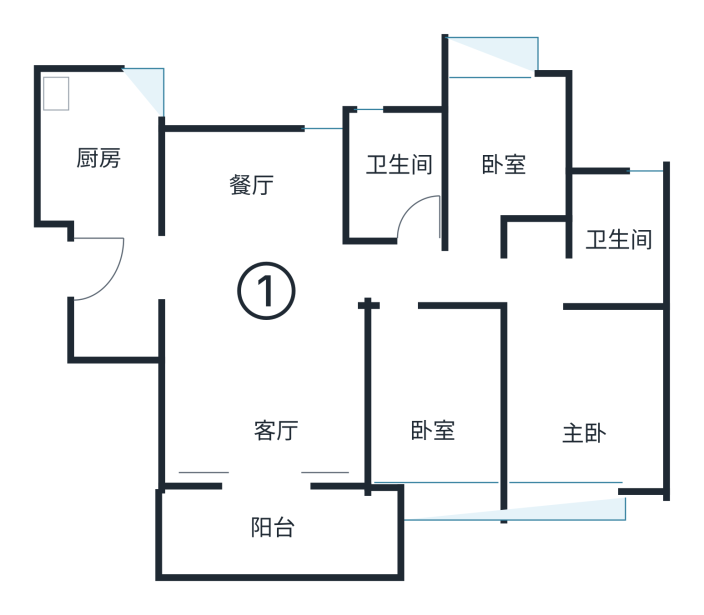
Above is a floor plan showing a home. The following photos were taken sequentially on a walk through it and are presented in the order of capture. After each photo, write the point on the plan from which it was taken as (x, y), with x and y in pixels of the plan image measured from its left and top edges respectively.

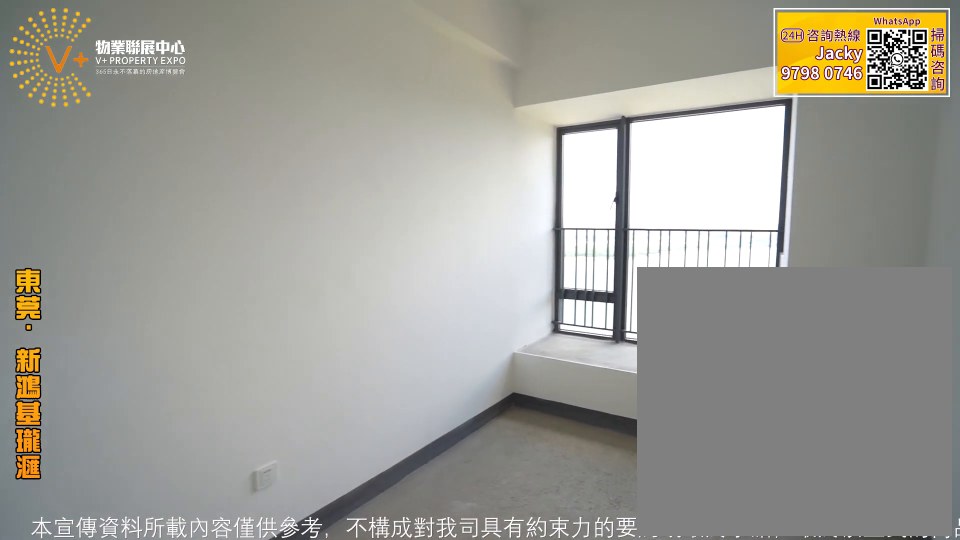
(431, 372)
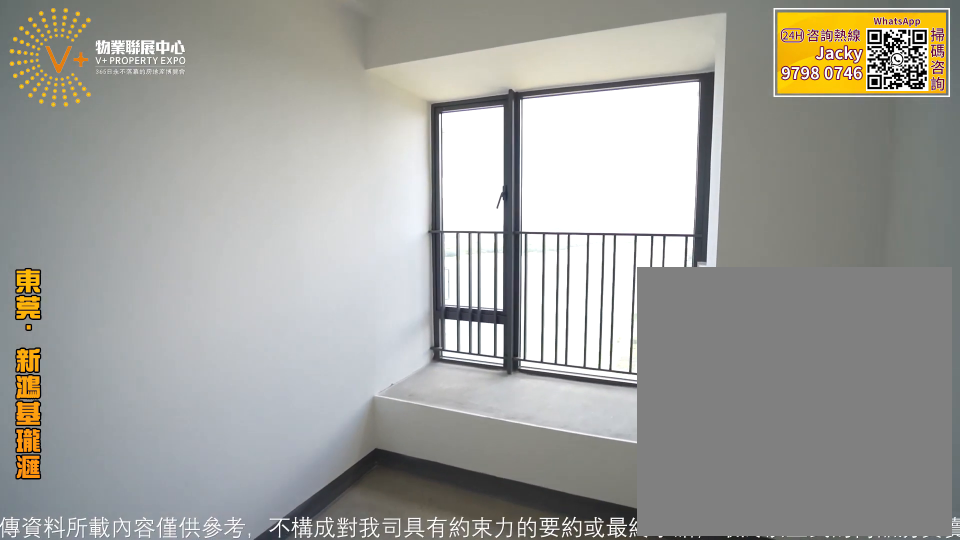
(431, 372)
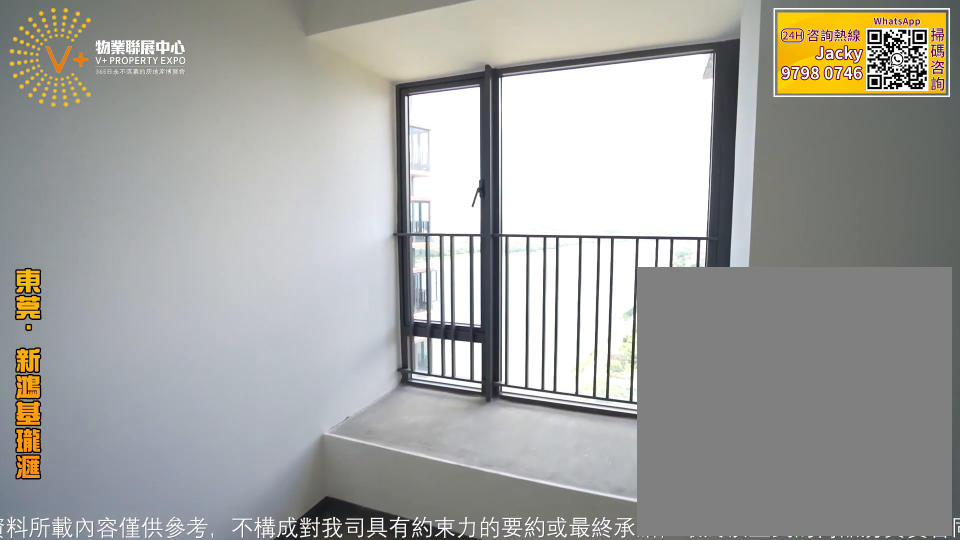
(434, 373)
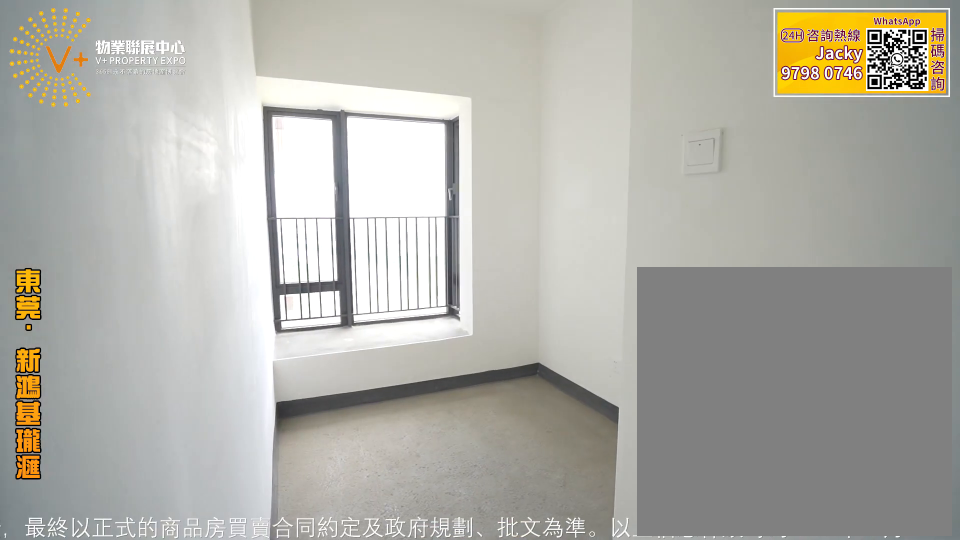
(497, 148)
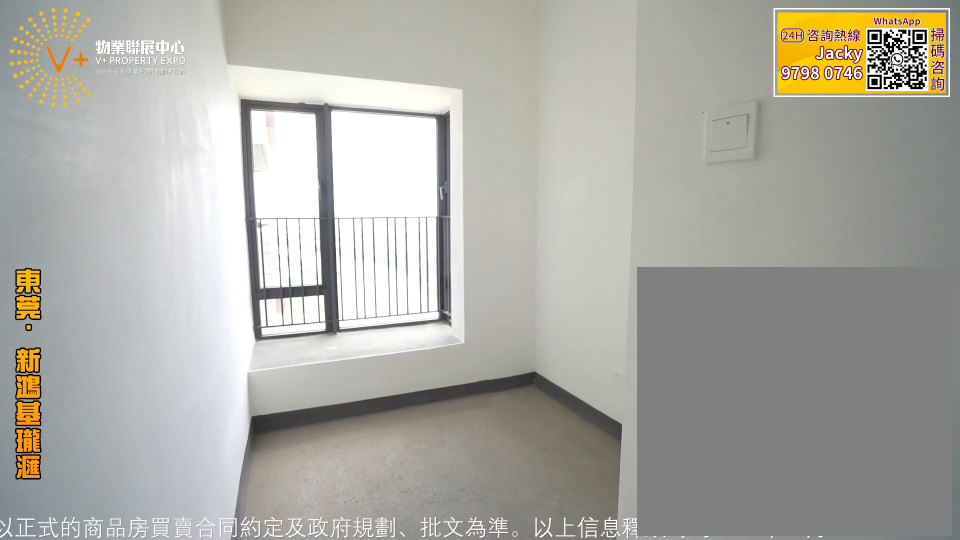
(497, 148)
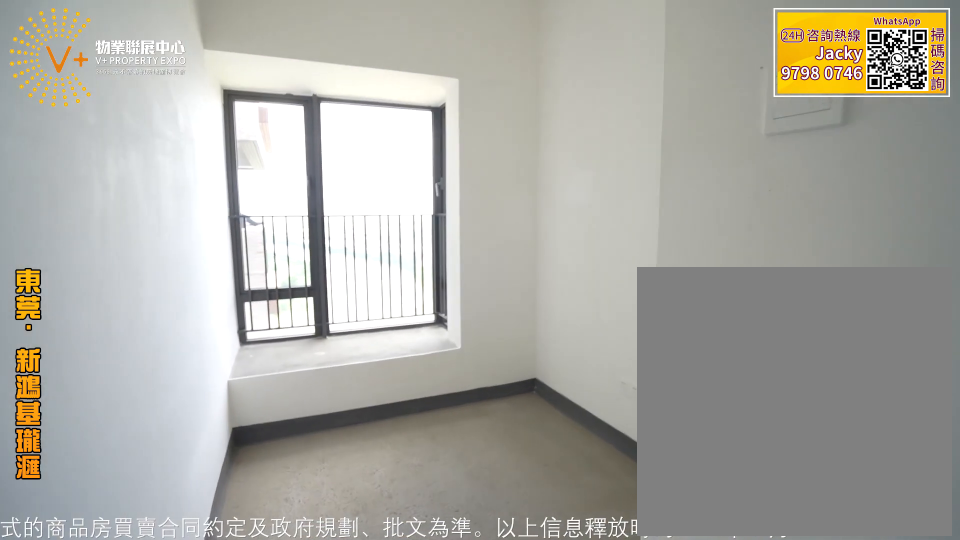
(497, 147)
